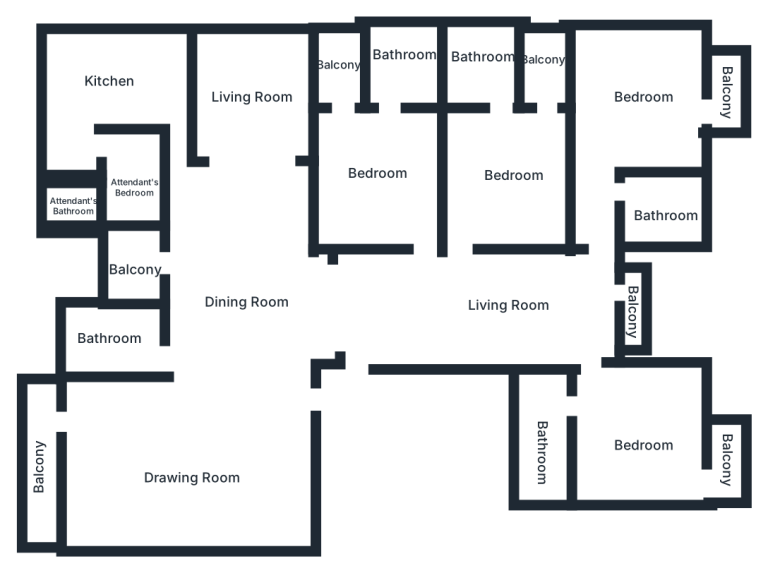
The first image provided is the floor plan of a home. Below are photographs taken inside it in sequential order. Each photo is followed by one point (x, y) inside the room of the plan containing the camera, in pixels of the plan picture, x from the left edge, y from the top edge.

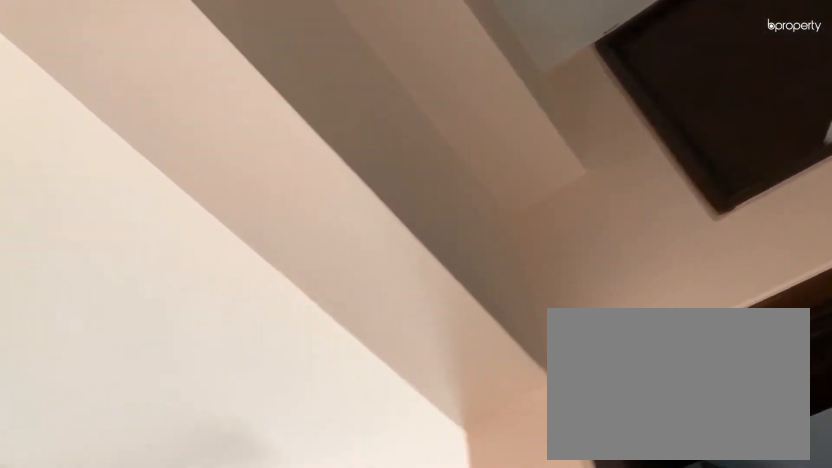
(634, 96)
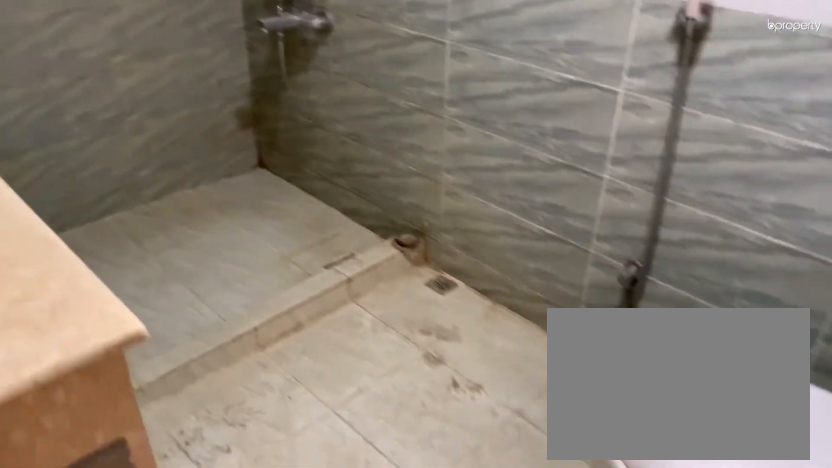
(664, 210)
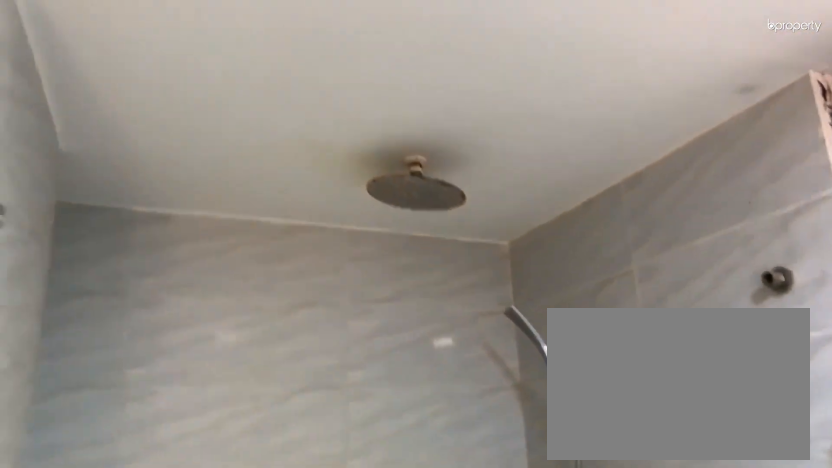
(664, 210)
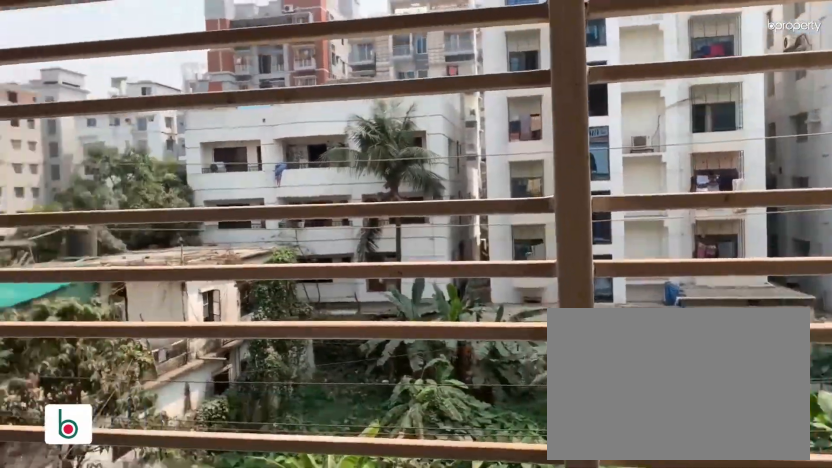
(726, 83)
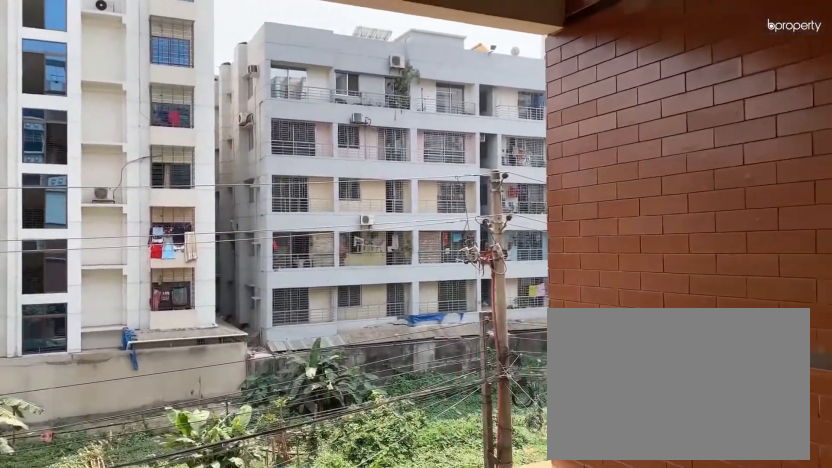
(634, 314)
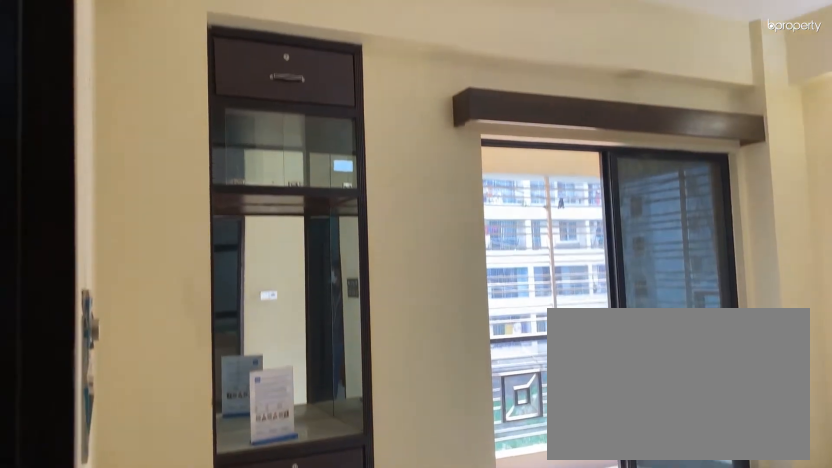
(633, 436)
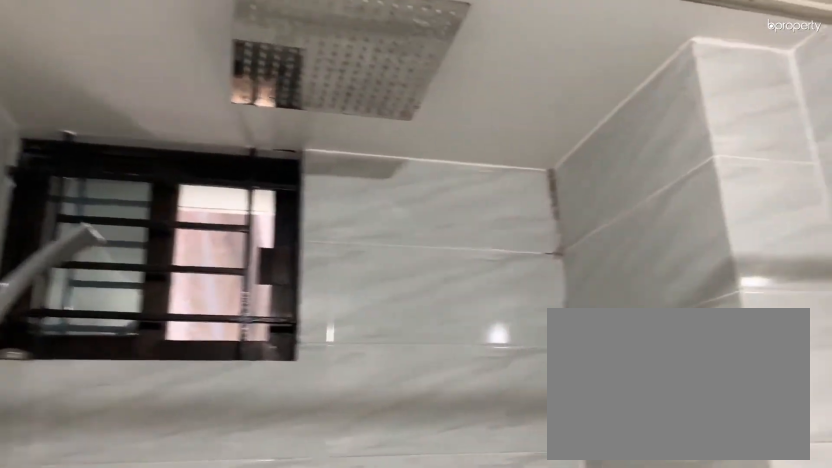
(542, 444)
